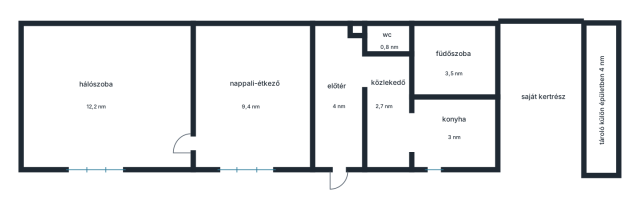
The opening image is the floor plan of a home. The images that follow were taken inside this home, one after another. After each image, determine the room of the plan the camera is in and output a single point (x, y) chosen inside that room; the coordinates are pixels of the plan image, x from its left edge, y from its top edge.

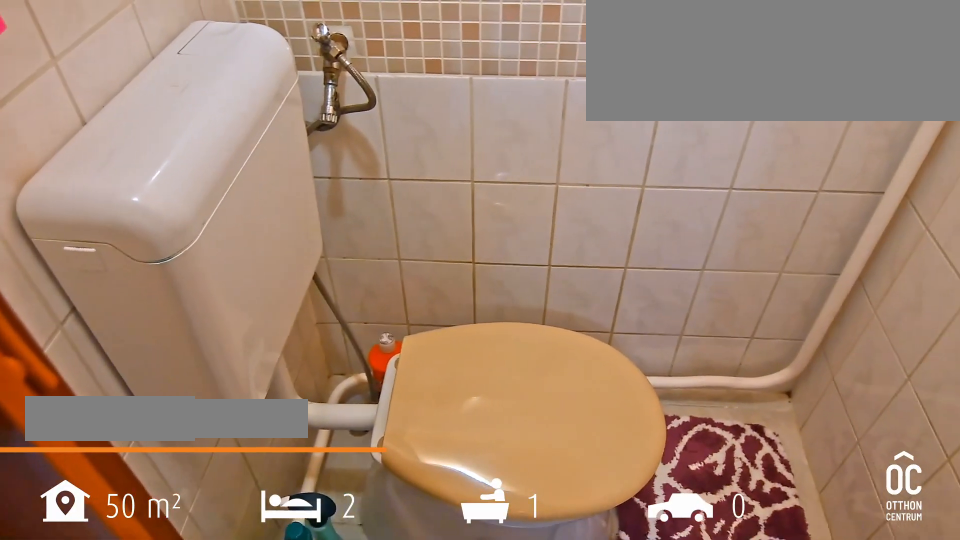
(387, 39)
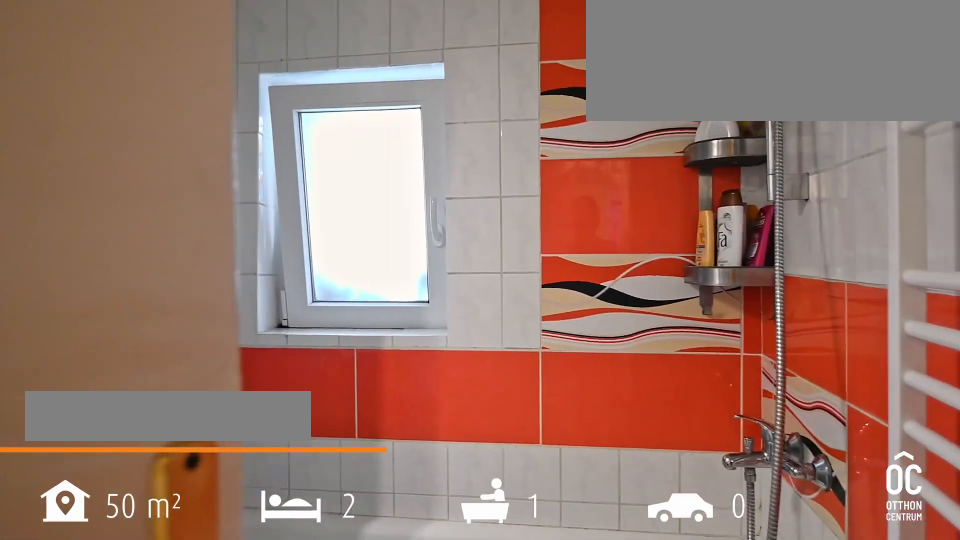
(453, 60)
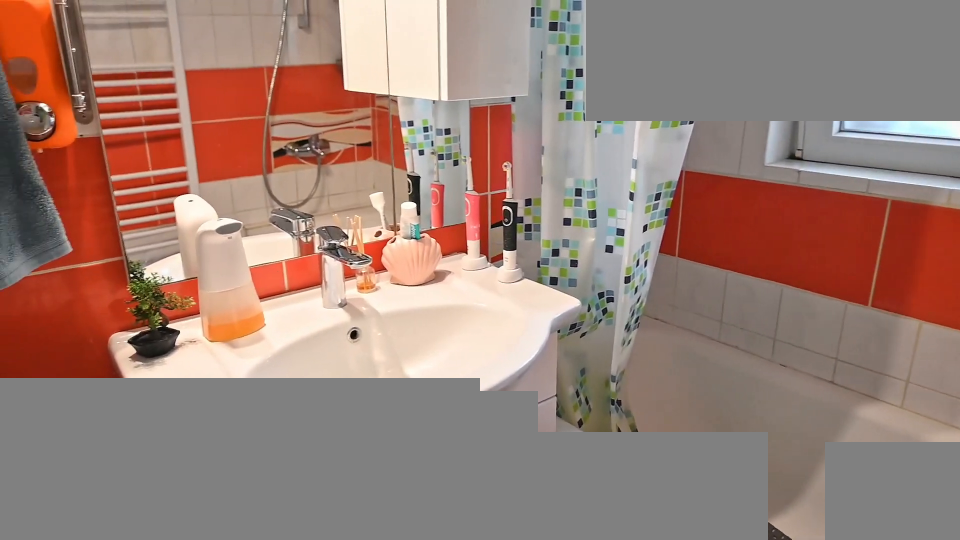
(454, 61)
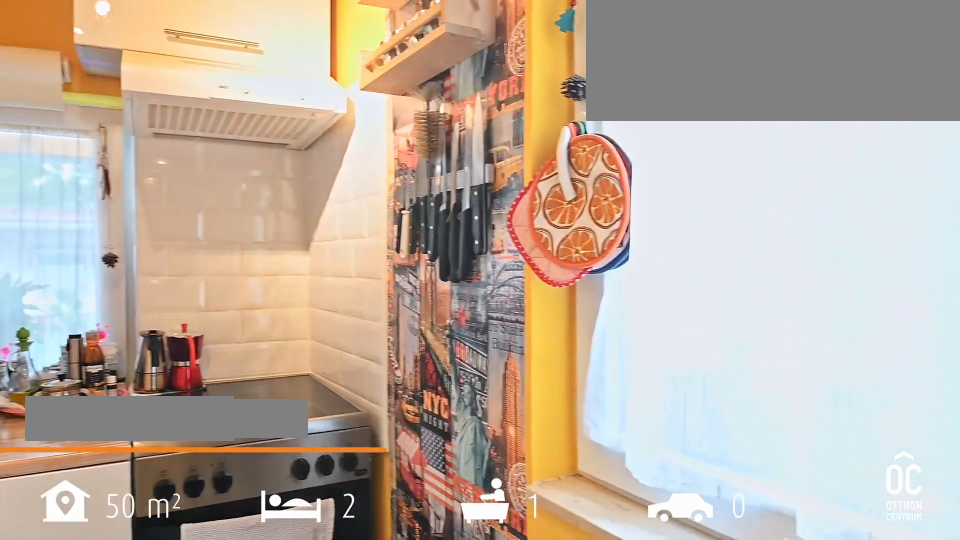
(455, 134)
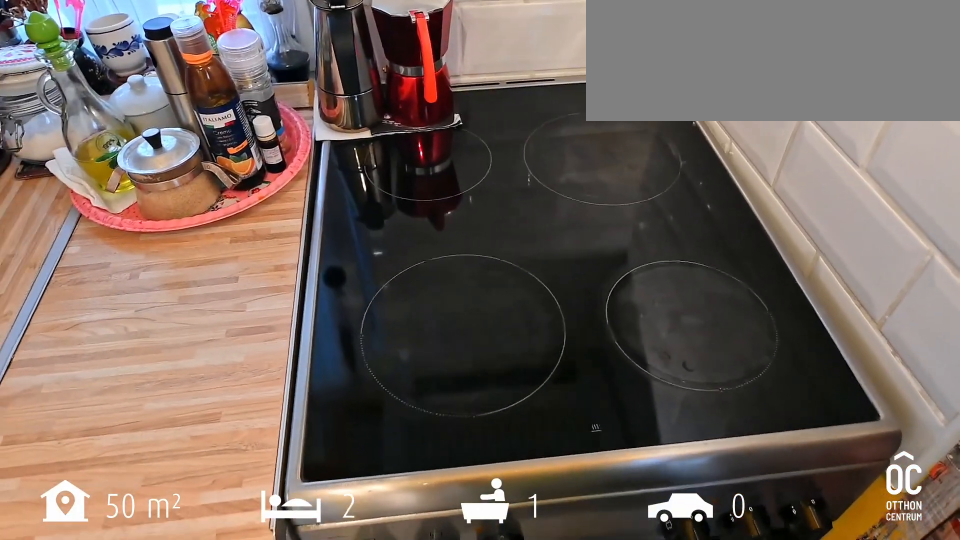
(455, 133)
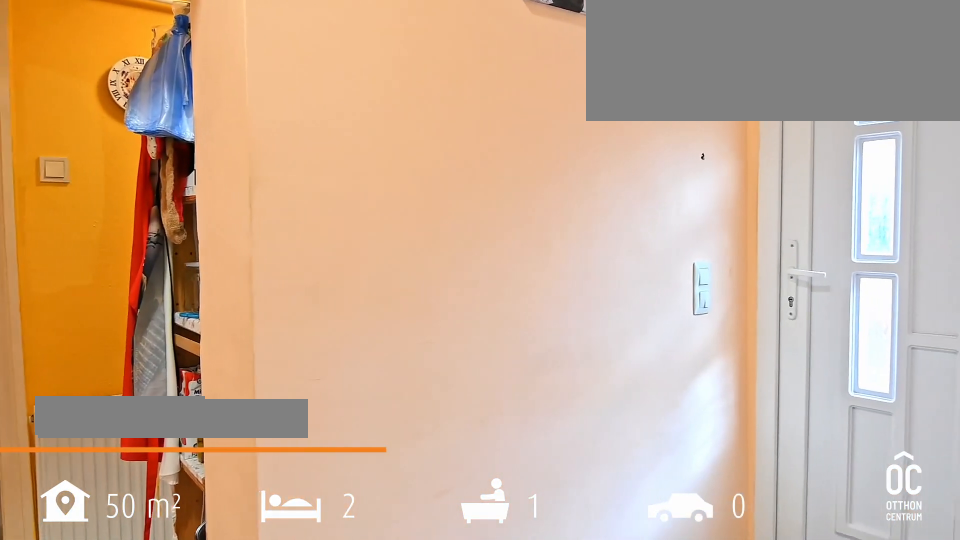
(337, 104)
